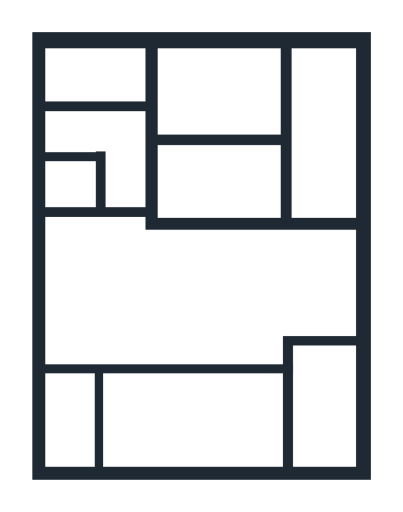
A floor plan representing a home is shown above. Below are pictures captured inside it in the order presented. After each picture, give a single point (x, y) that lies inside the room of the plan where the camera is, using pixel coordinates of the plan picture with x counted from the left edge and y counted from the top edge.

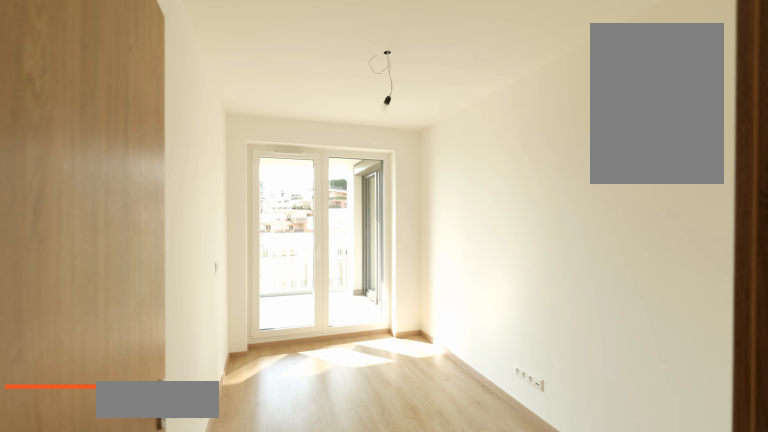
(204, 171)
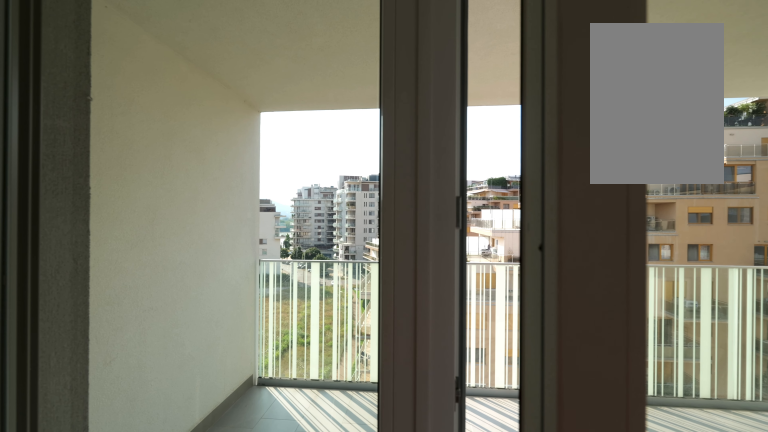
(189, 102)
